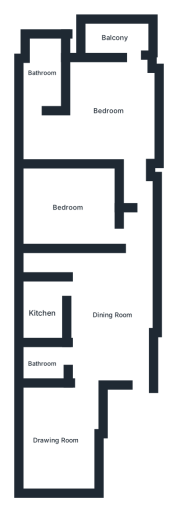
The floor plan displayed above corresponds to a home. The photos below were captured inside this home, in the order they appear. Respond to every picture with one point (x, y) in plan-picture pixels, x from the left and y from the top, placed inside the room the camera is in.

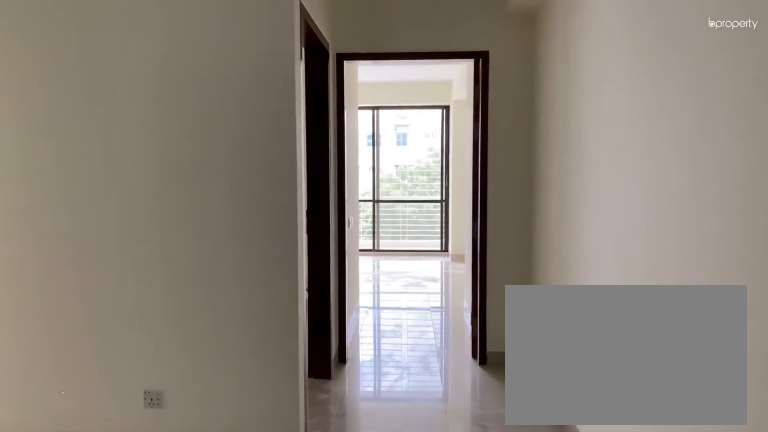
(112, 310)
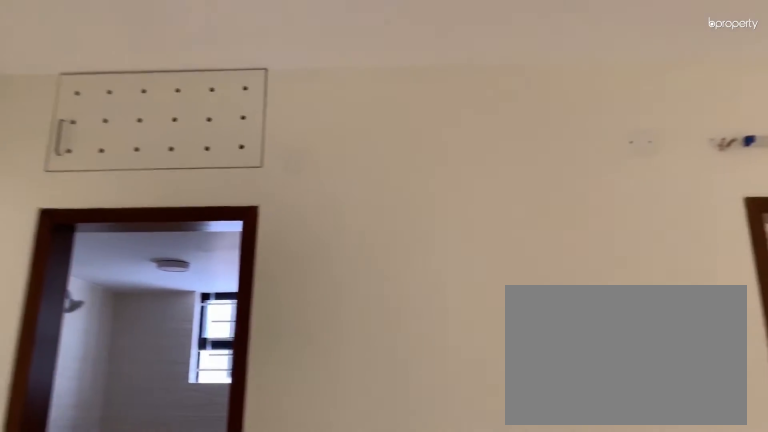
(112, 310)
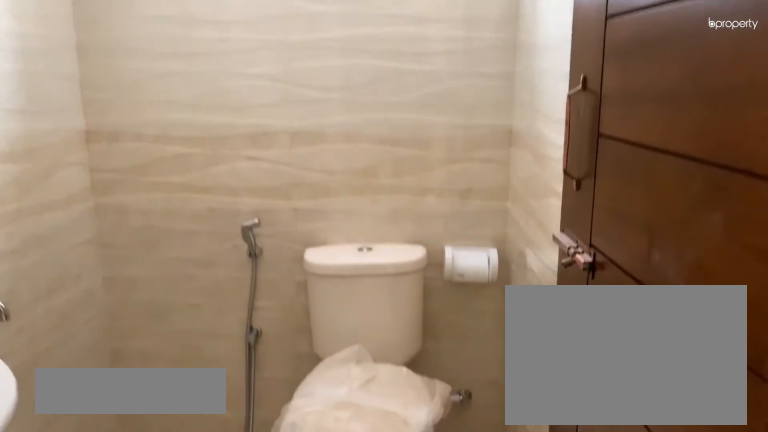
(43, 362)
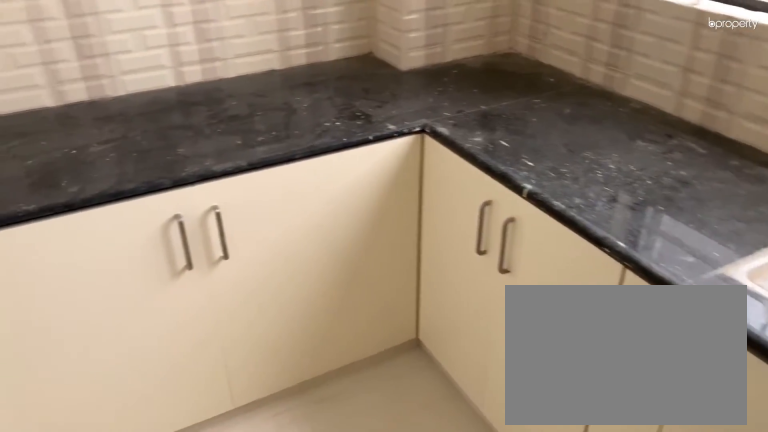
(42, 310)
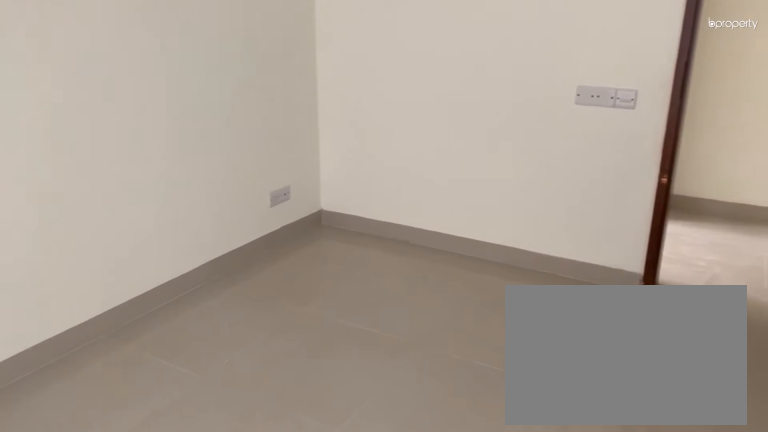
(68, 207)
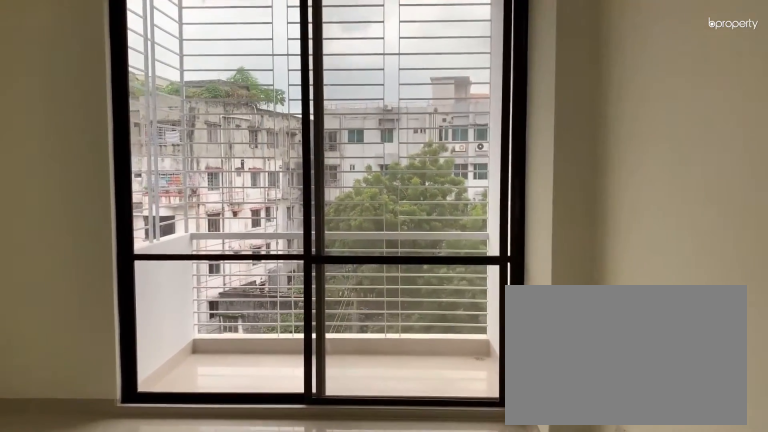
(105, 108)
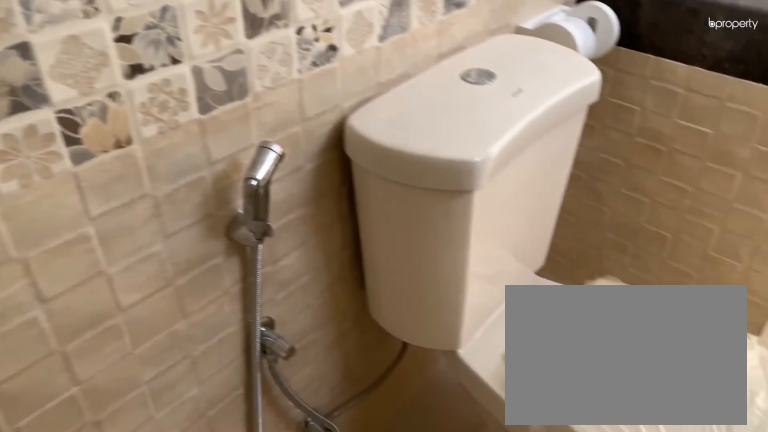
(40, 72)
